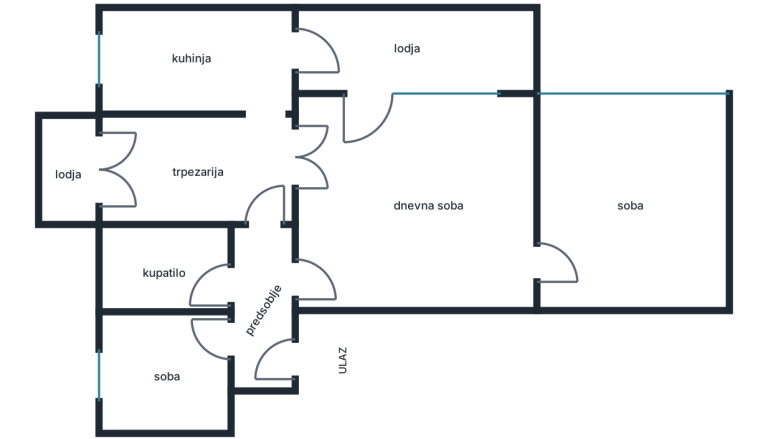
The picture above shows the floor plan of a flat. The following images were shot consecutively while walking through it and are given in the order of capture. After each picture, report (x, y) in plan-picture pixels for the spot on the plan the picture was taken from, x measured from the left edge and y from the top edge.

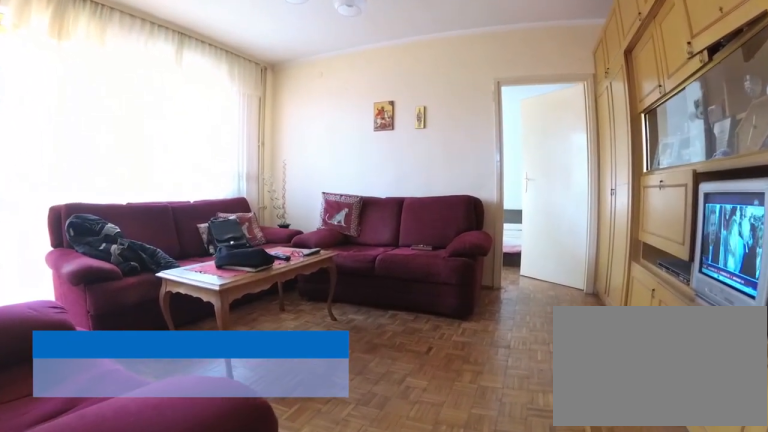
(342, 283)
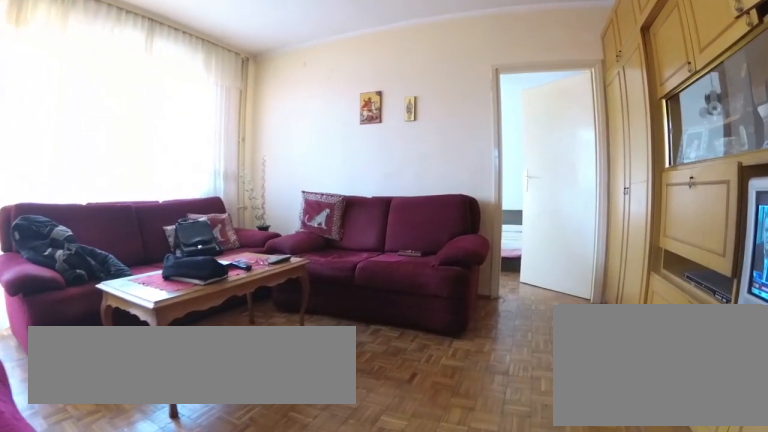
(364, 284)
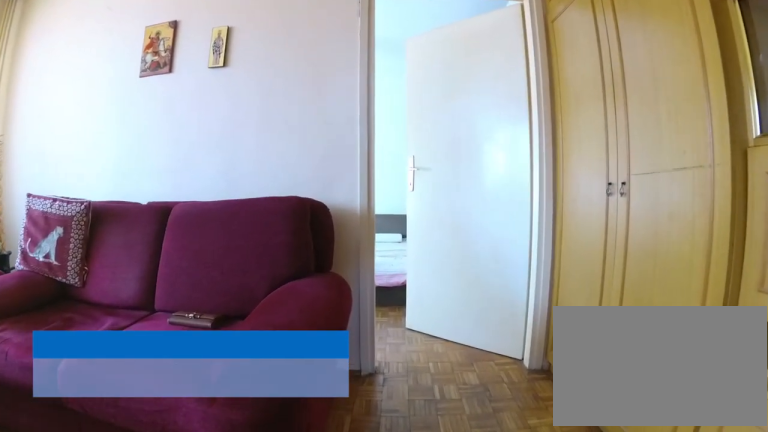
(440, 284)
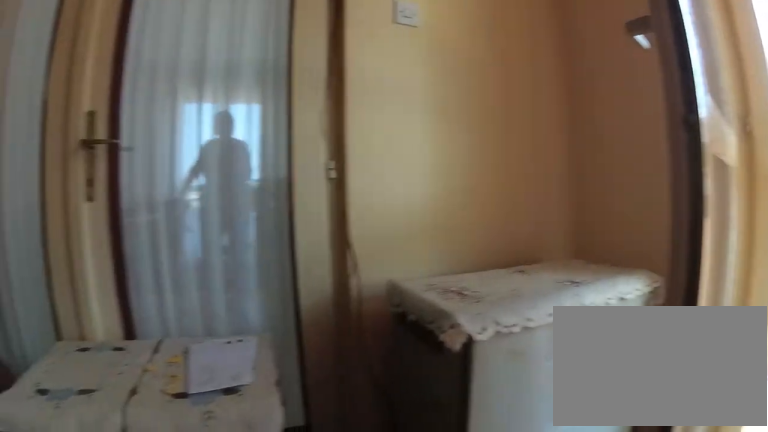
(352, 195)
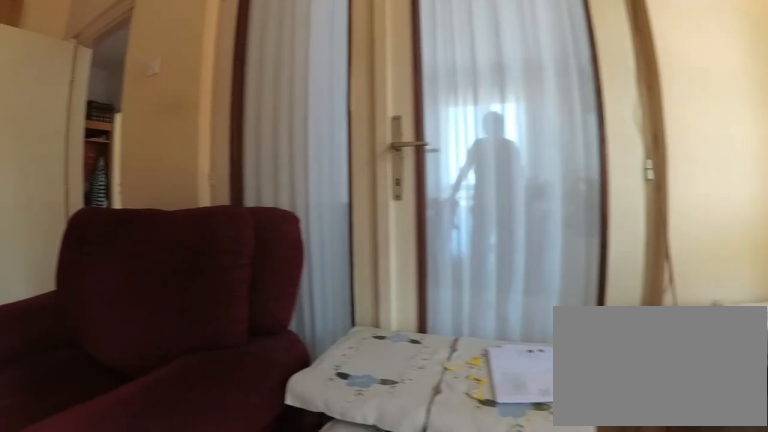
(355, 183)
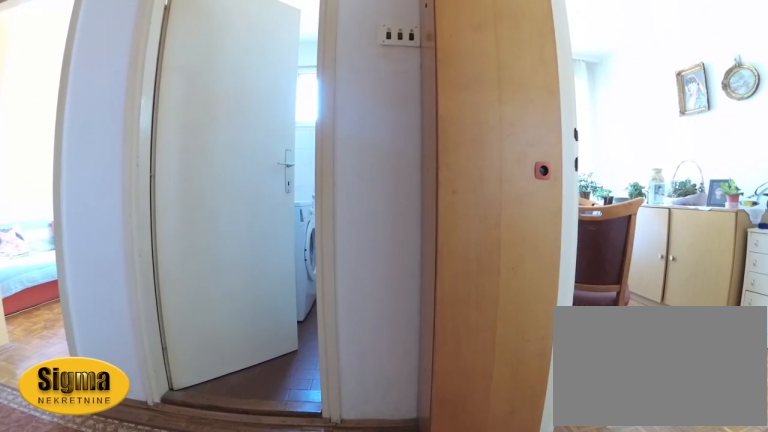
(316, 278)
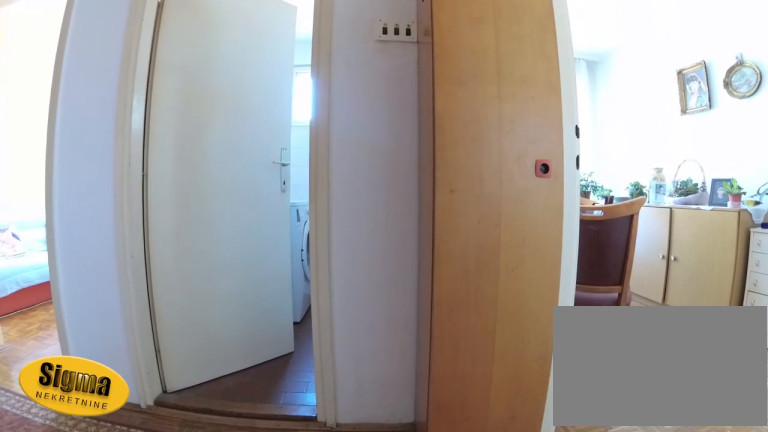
(314, 277)
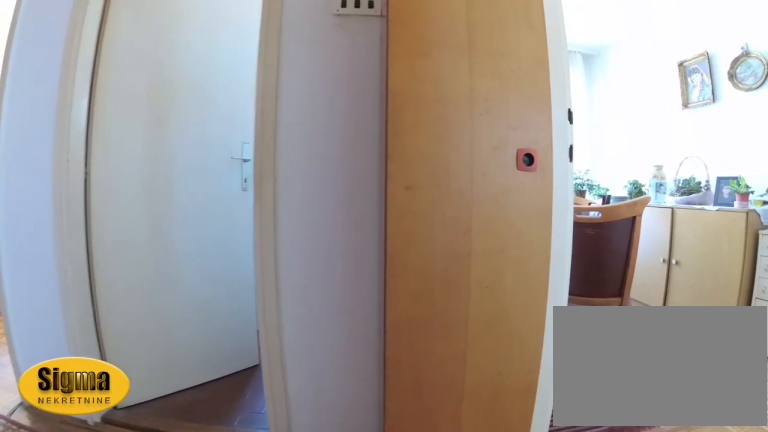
(299, 278)
